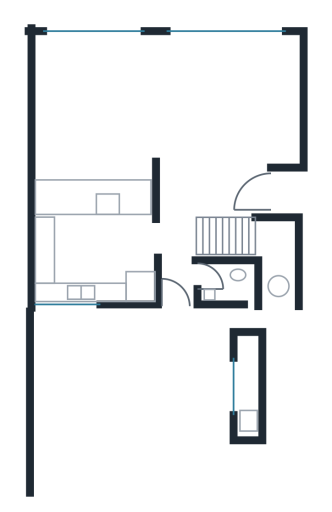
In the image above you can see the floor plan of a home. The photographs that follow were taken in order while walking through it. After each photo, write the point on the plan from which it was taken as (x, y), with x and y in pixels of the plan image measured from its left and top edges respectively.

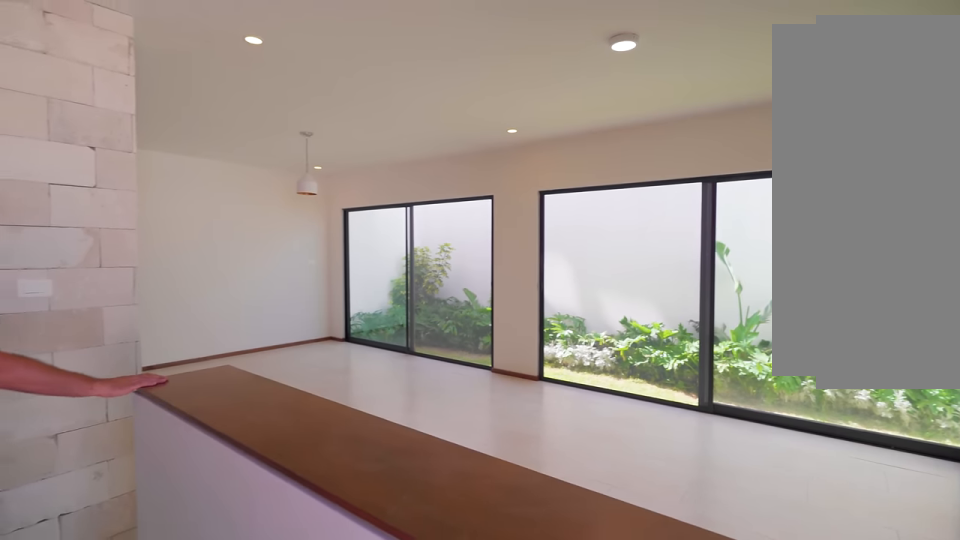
(248, 197)
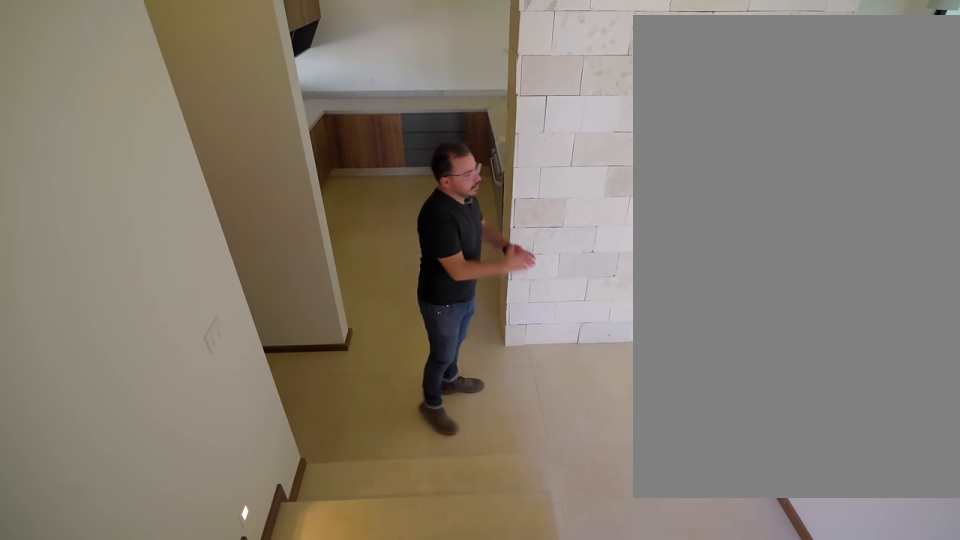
(205, 232)
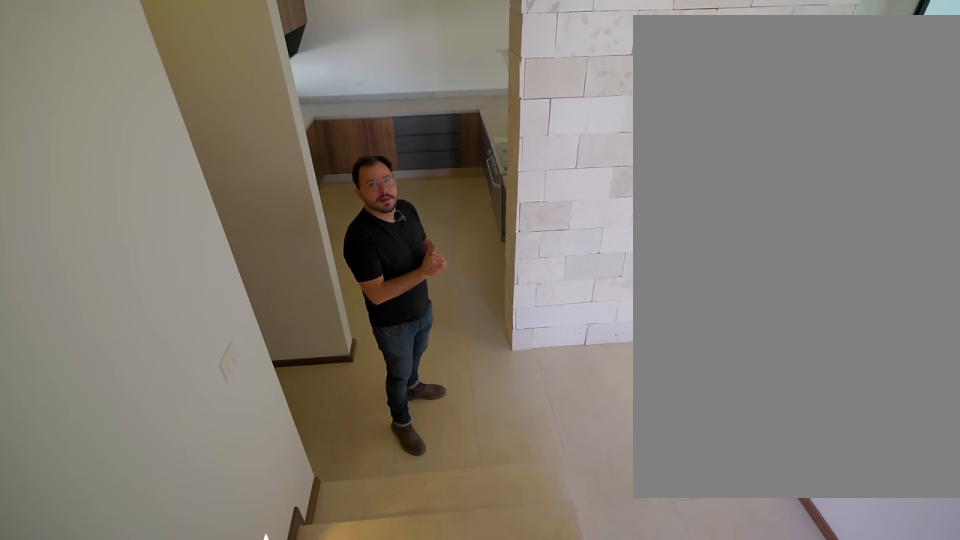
(209, 236)
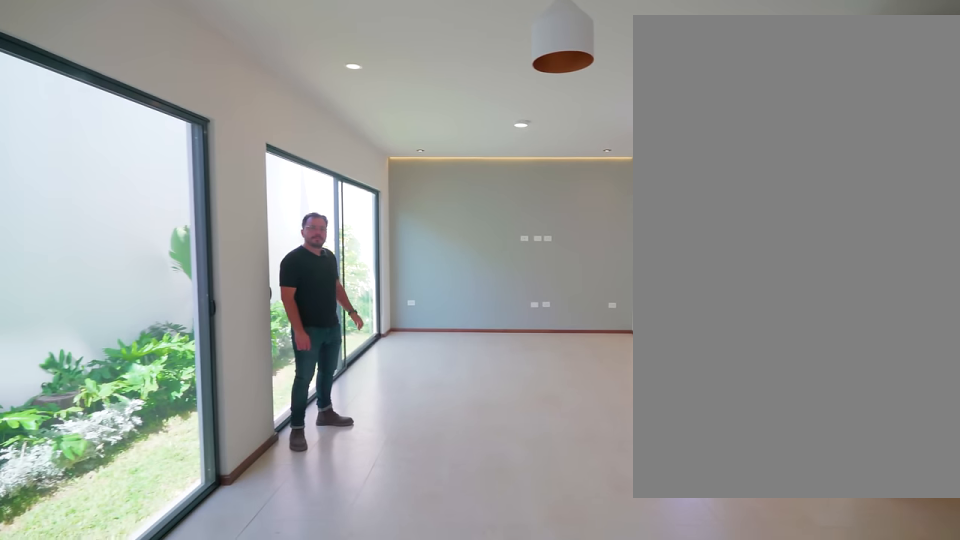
(90, 74)
